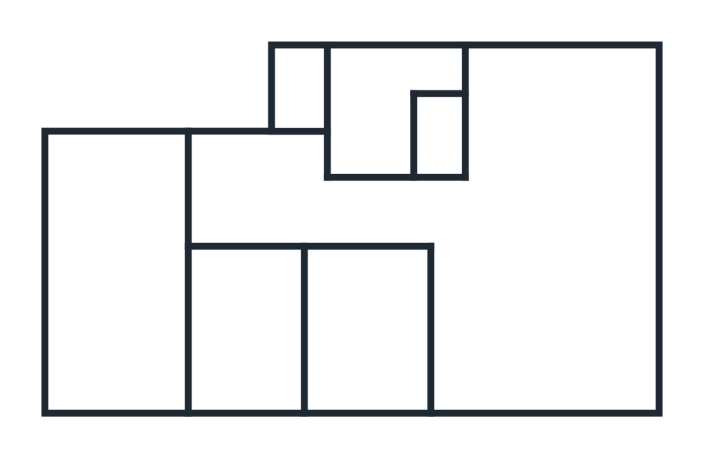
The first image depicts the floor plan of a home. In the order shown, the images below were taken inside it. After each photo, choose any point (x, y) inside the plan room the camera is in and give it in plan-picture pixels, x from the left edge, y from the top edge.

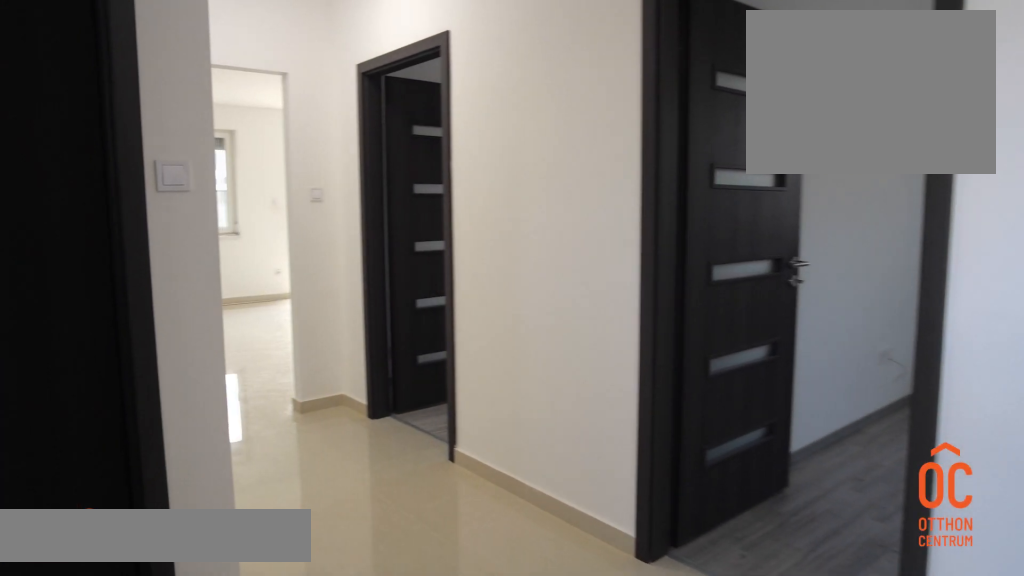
(262, 202)
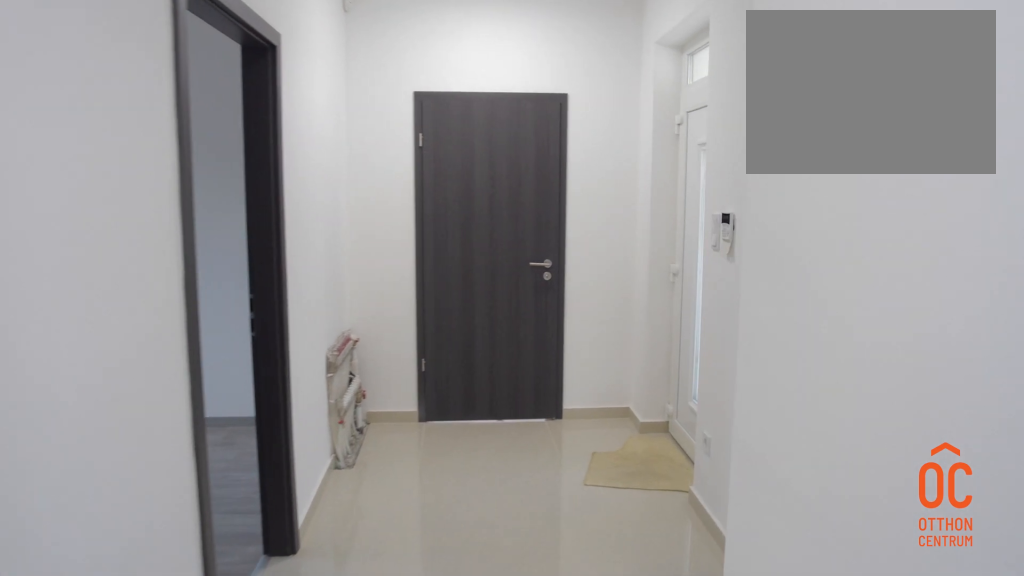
(262, 202)
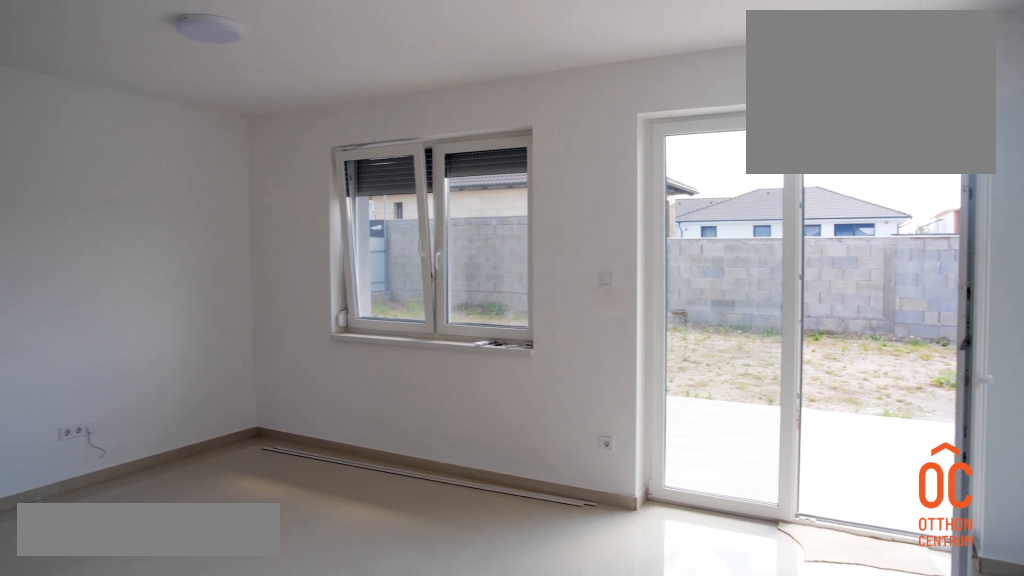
(559, 309)
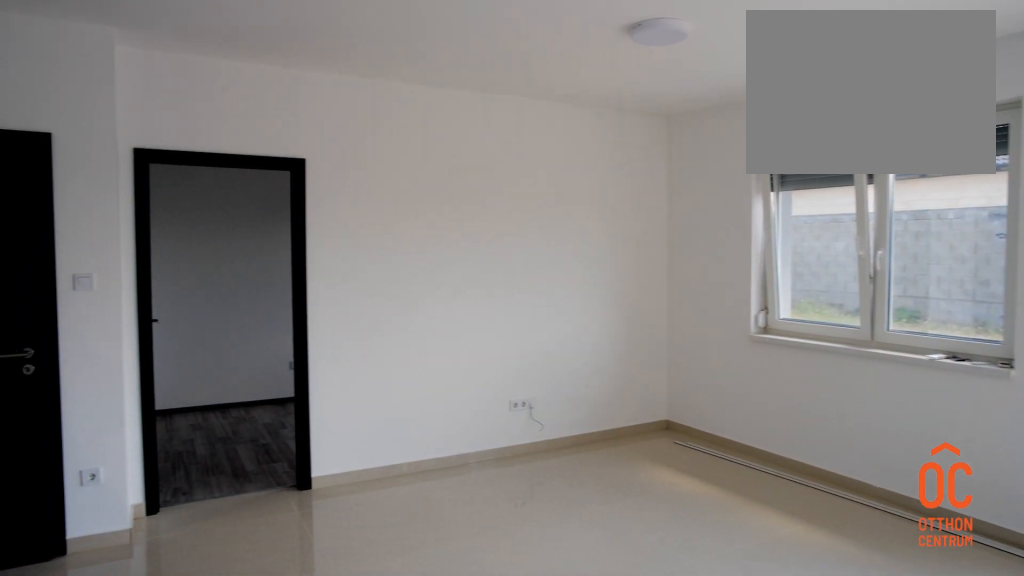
(559, 308)
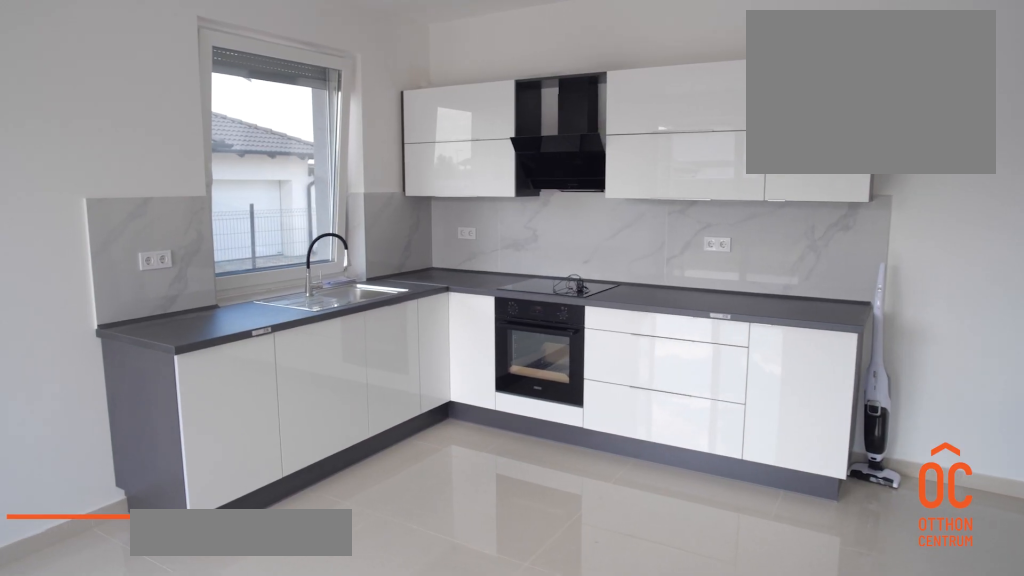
(487, 343)
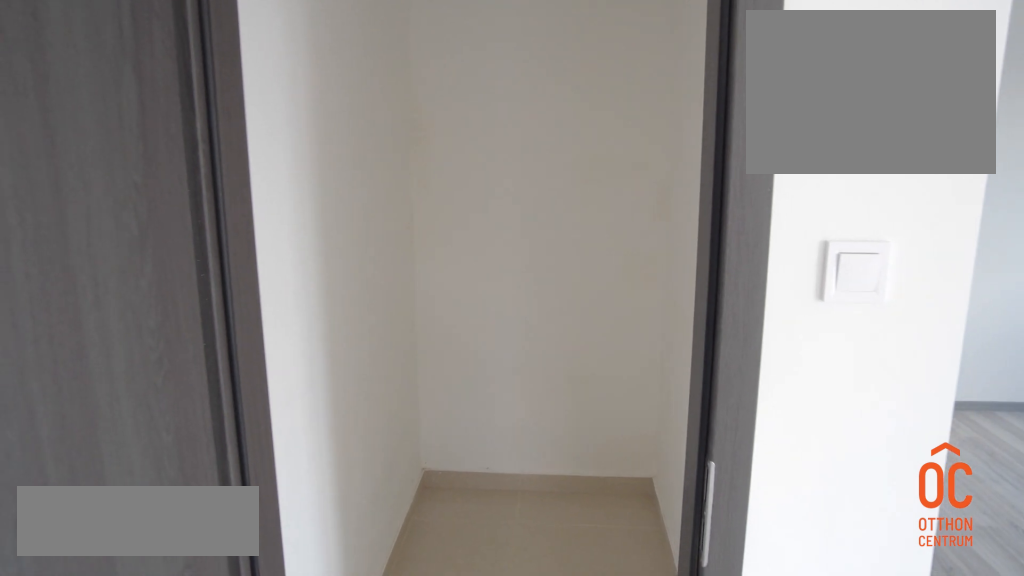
(441, 136)
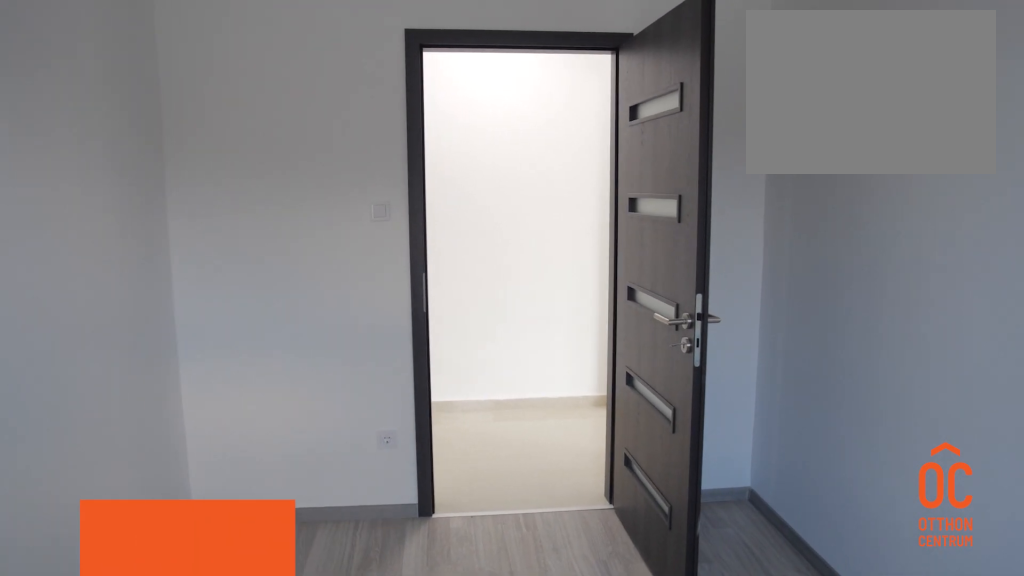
(365, 334)
